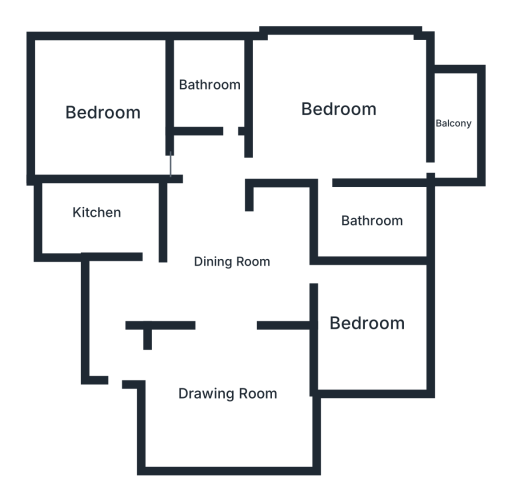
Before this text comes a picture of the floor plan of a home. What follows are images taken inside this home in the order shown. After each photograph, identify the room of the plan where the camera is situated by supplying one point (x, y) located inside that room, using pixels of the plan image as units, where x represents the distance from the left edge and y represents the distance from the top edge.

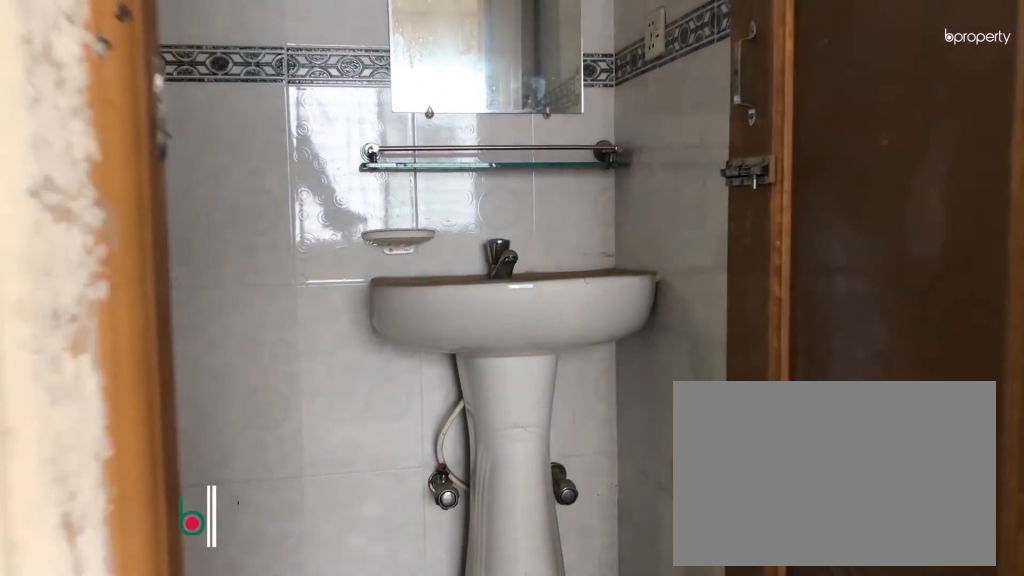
(366, 220)
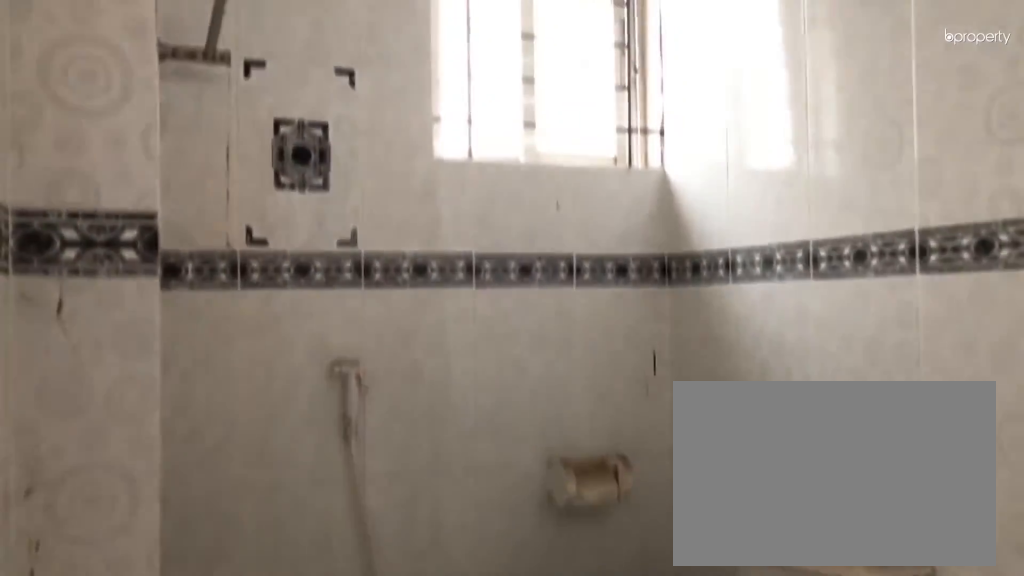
(368, 220)
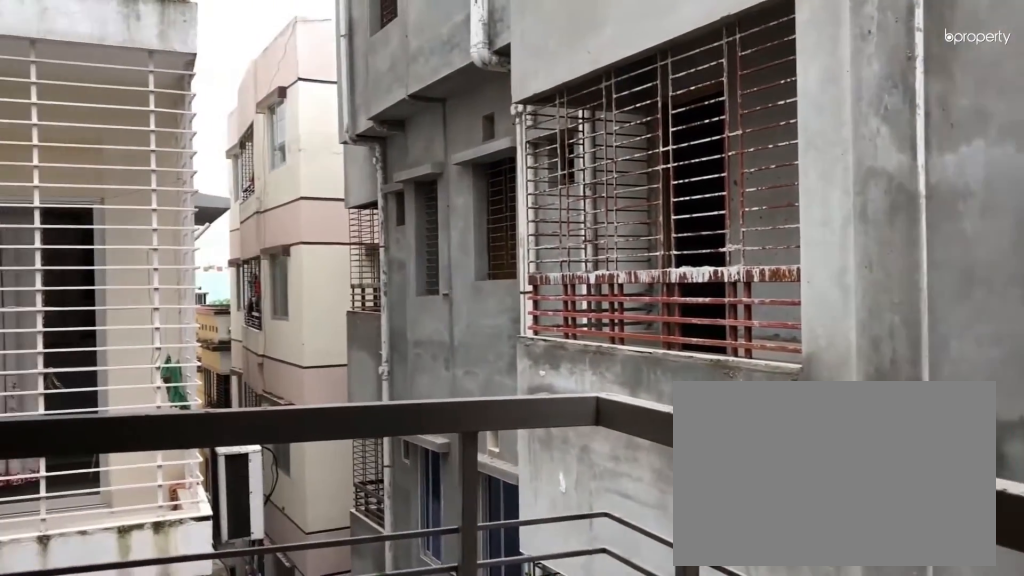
(454, 122)
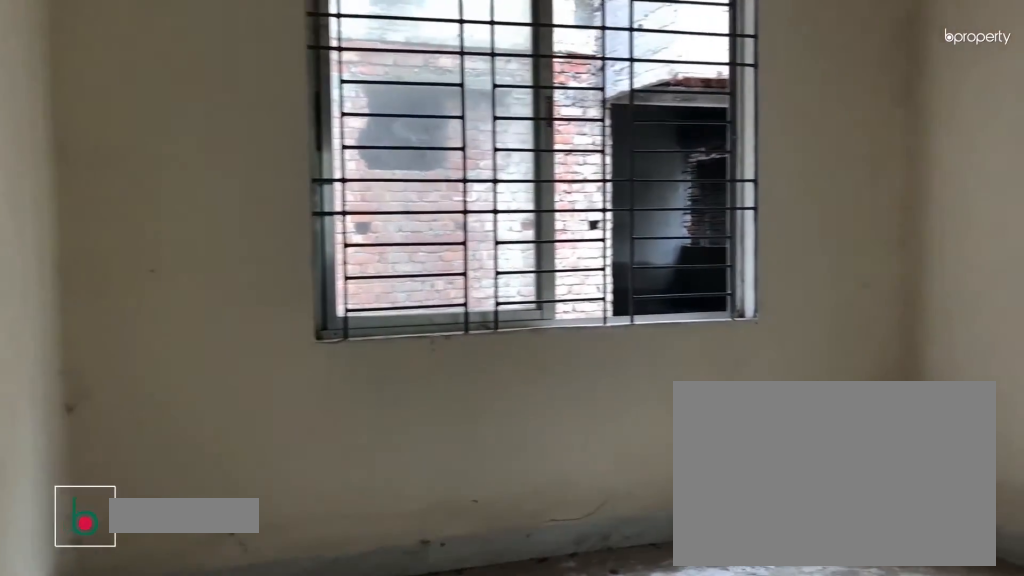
(366, 321)
